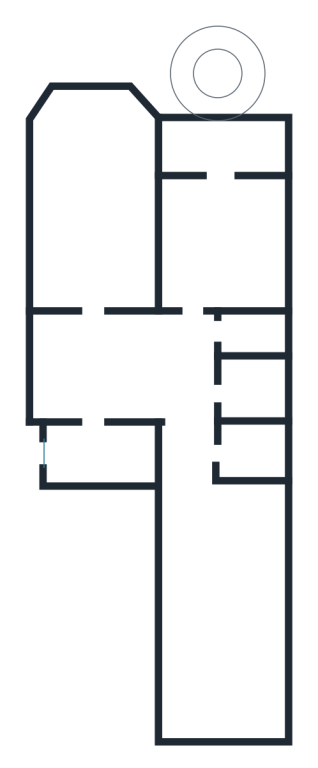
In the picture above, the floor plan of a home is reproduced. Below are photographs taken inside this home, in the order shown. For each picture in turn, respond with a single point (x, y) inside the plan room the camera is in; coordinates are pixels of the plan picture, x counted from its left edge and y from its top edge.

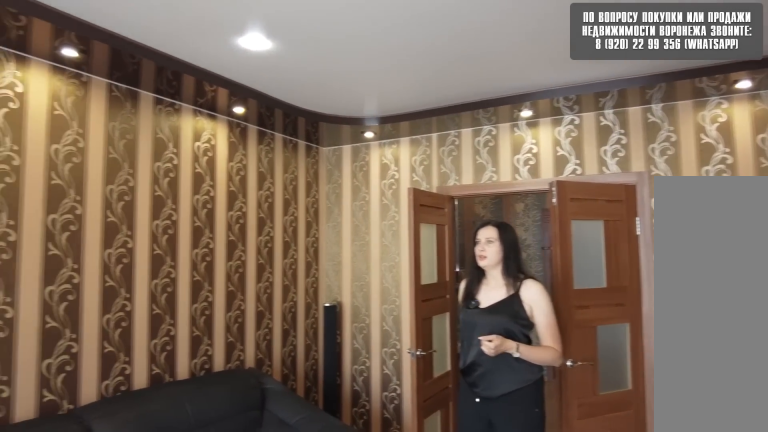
(91, 270)
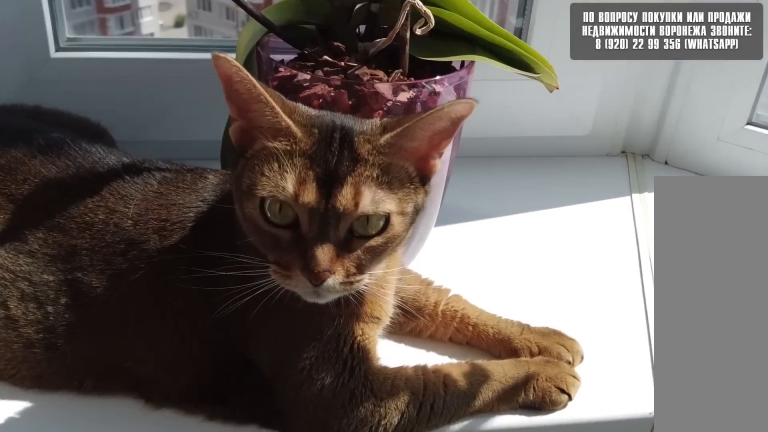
(91, 270)
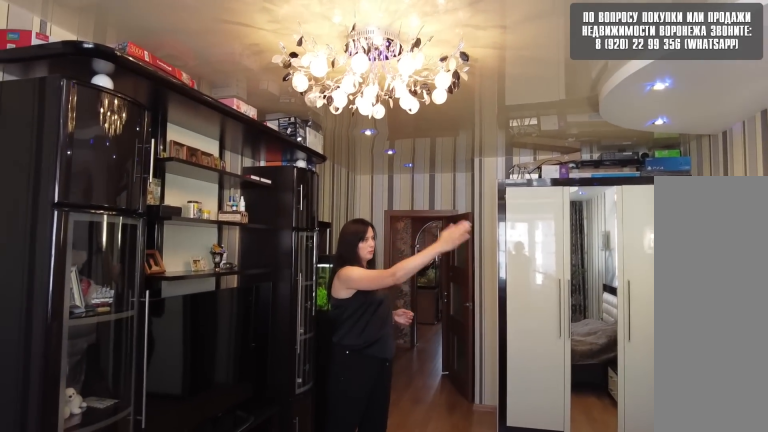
(212, 575)
